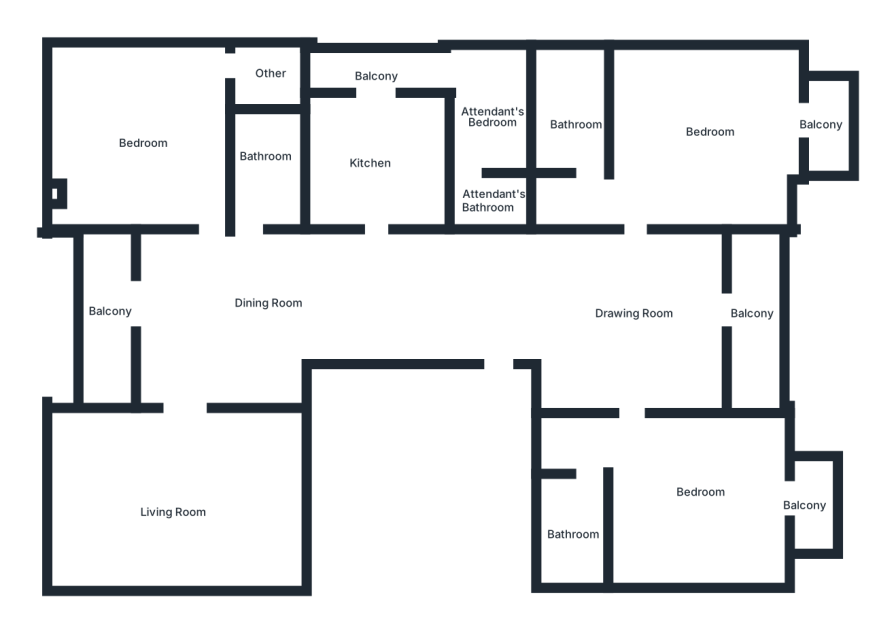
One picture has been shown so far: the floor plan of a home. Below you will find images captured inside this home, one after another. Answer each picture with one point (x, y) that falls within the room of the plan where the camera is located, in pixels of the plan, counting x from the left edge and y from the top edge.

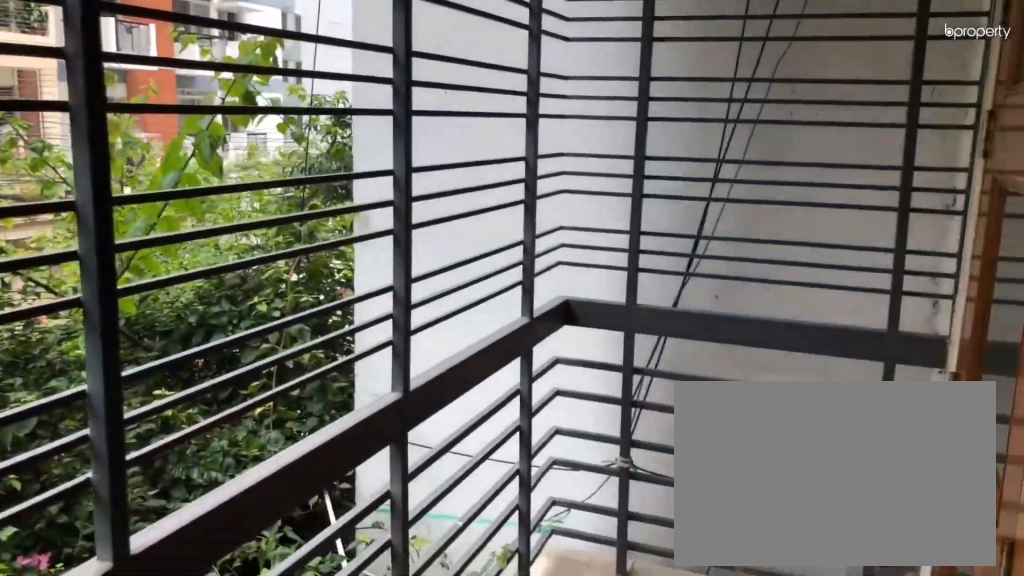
(101, 307)
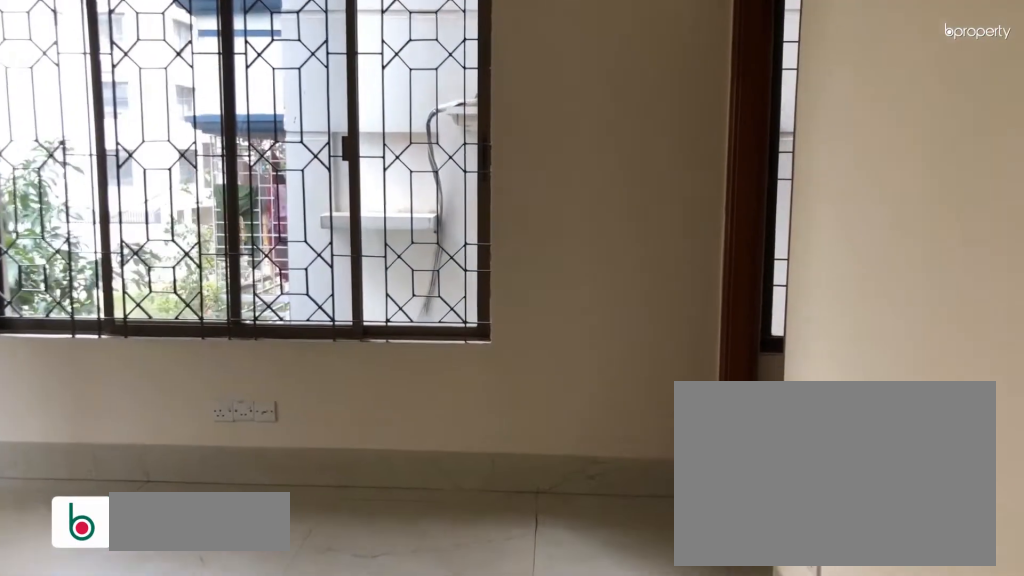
(146, 138)
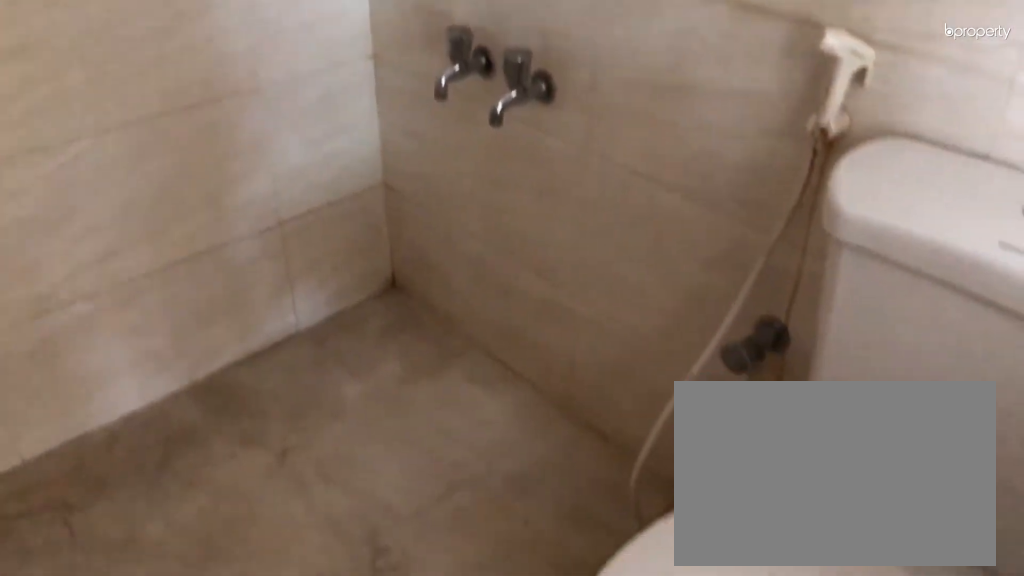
(267, 163)
